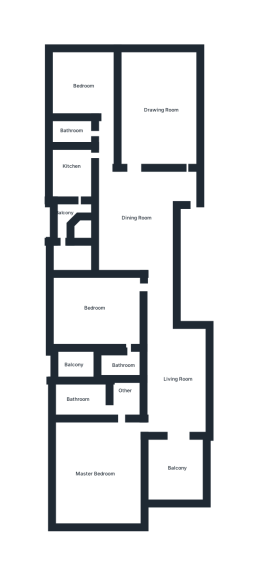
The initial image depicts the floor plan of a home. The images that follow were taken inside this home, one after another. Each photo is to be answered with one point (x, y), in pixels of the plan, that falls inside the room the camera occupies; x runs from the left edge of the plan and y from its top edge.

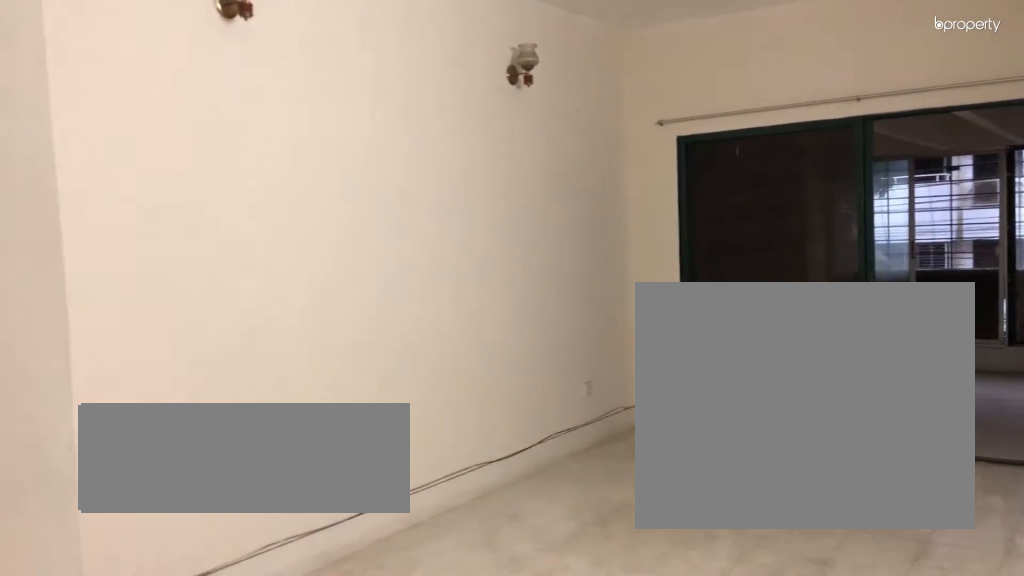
(179, 380)
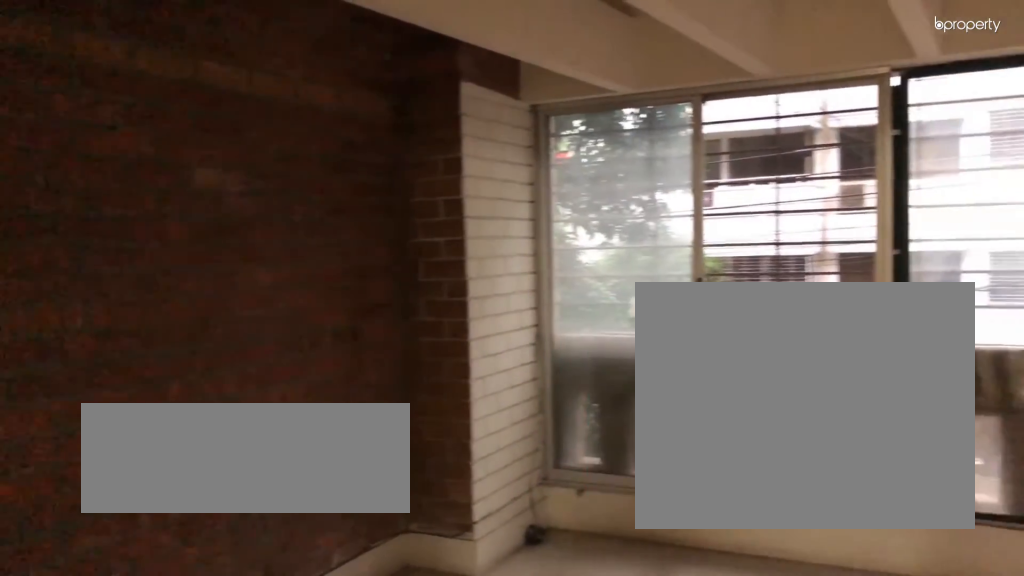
(175, 468)
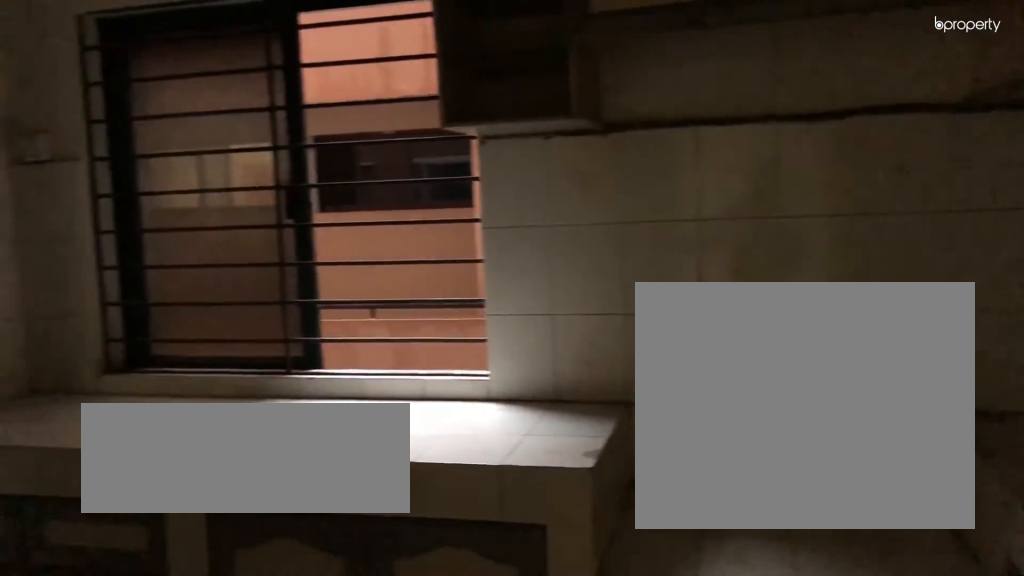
(76, 179)
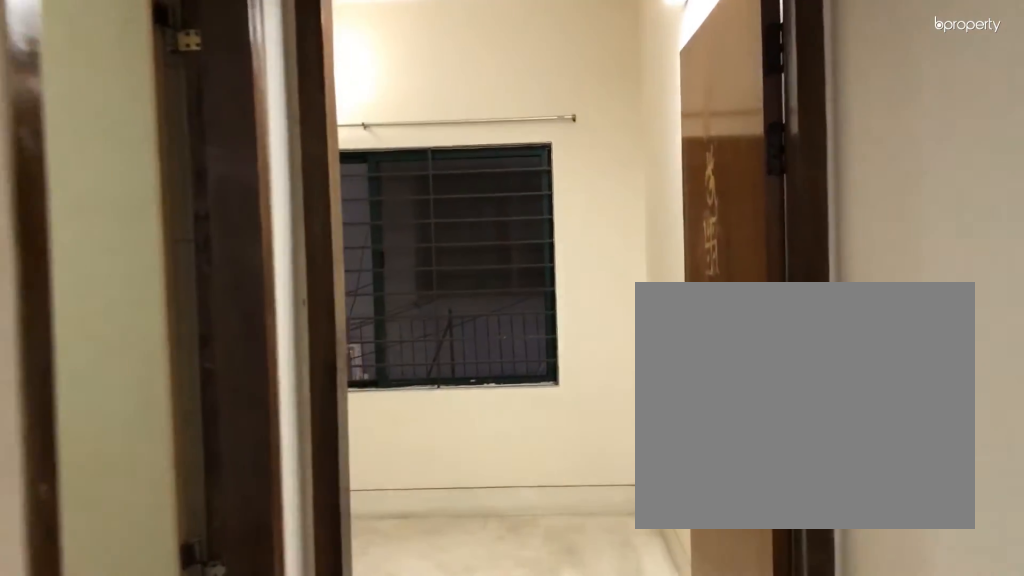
(84, 85)
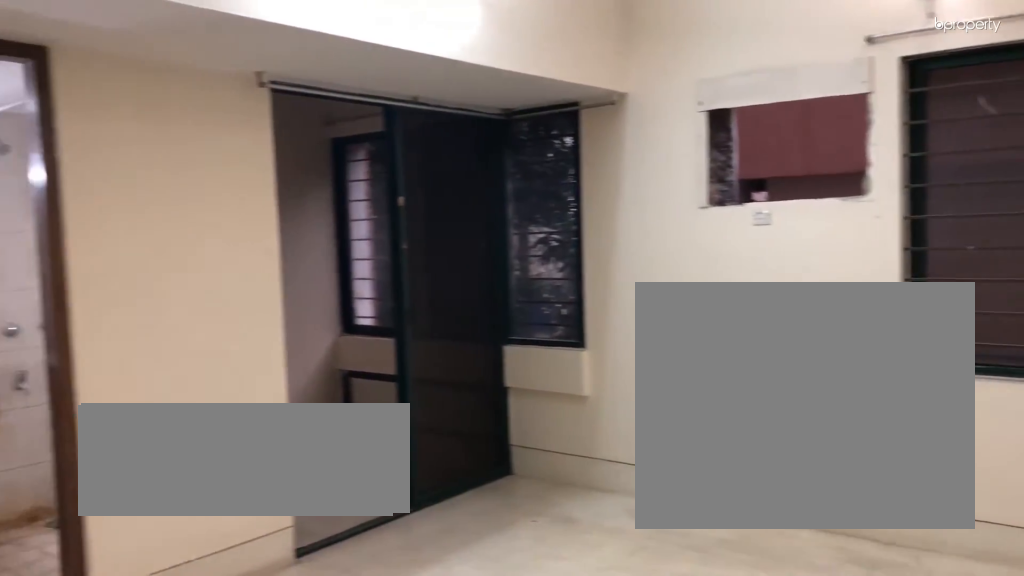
(97, 304)
